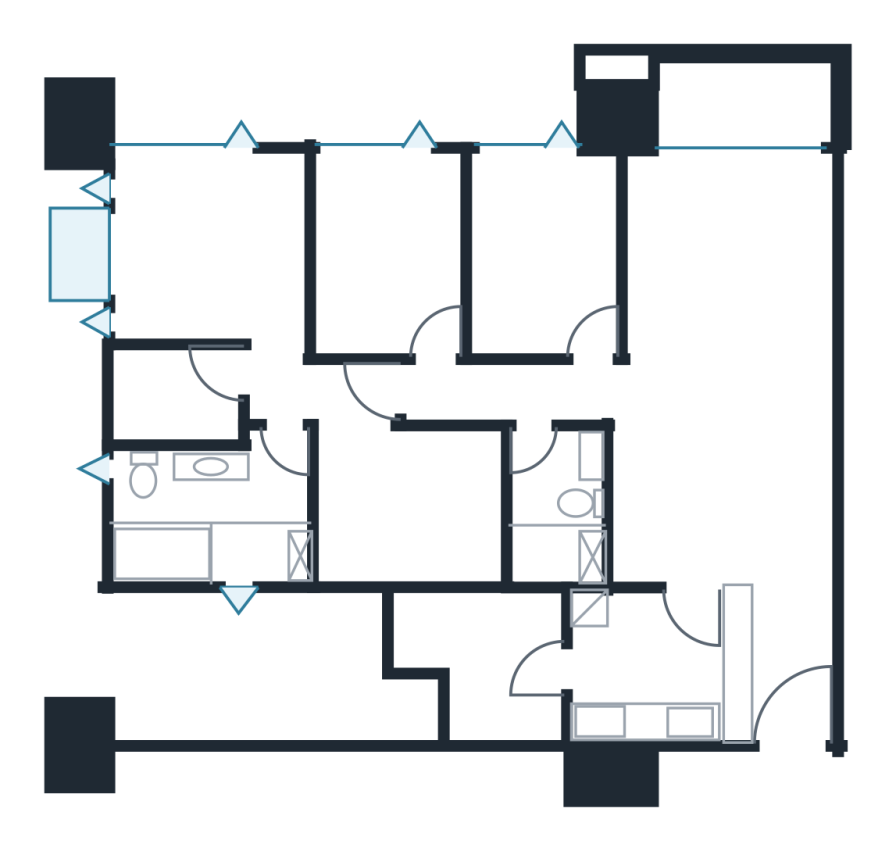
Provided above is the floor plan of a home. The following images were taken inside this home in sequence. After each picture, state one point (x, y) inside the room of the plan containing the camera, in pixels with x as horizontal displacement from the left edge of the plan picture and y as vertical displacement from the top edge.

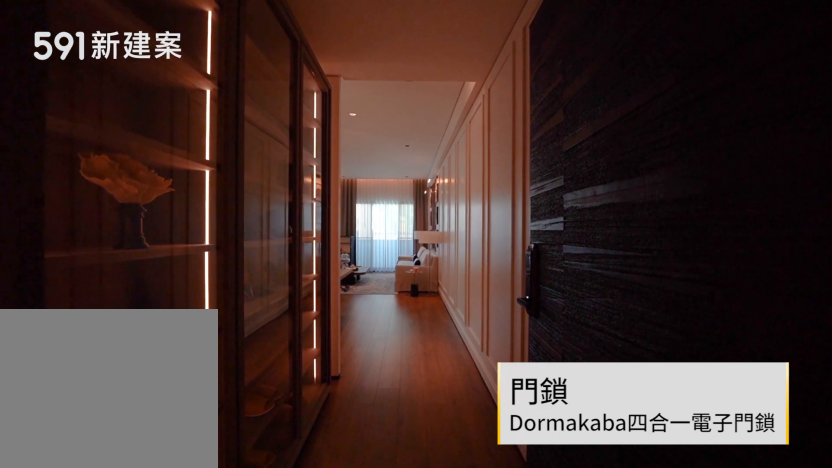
(778, 660)
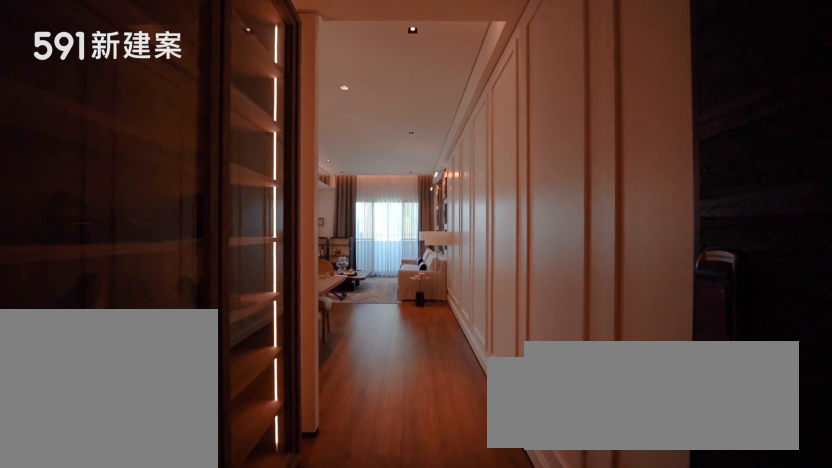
(778, 660)
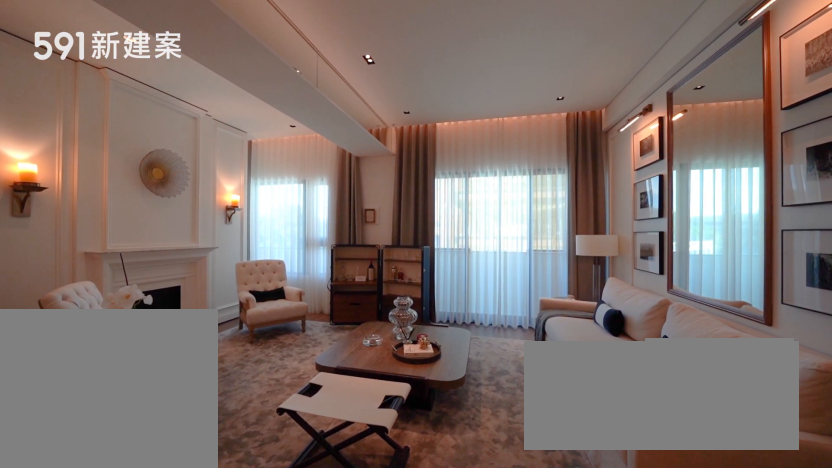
(647, 253)
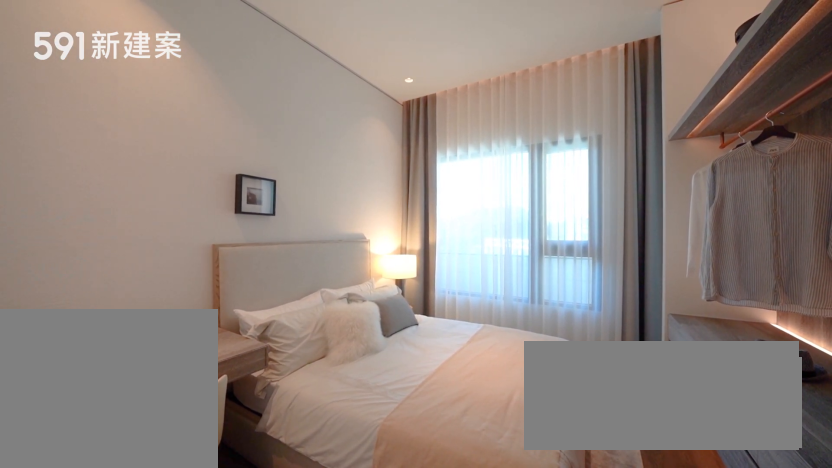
(381, 244)
